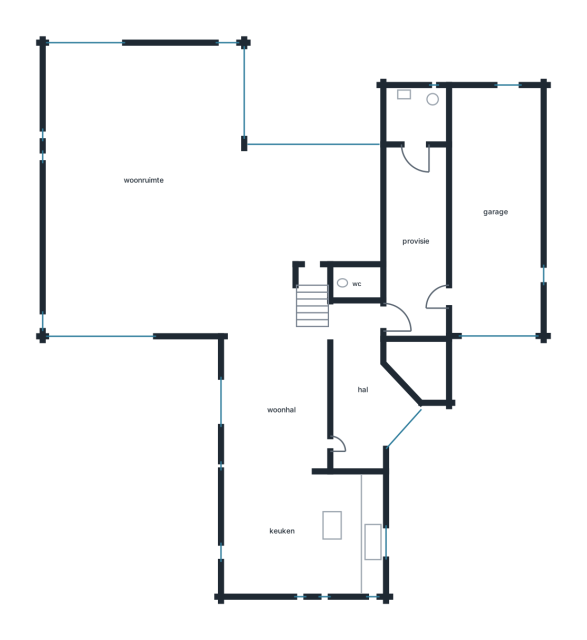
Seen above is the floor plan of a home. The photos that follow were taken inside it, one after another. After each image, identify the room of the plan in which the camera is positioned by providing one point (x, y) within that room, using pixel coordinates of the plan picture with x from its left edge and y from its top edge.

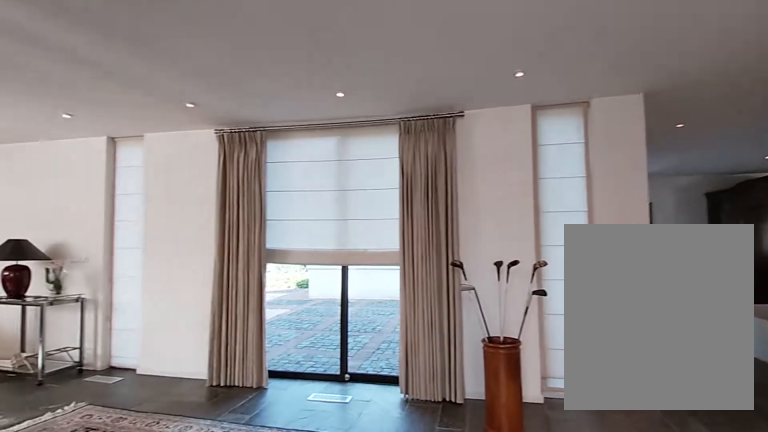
(288, 462)
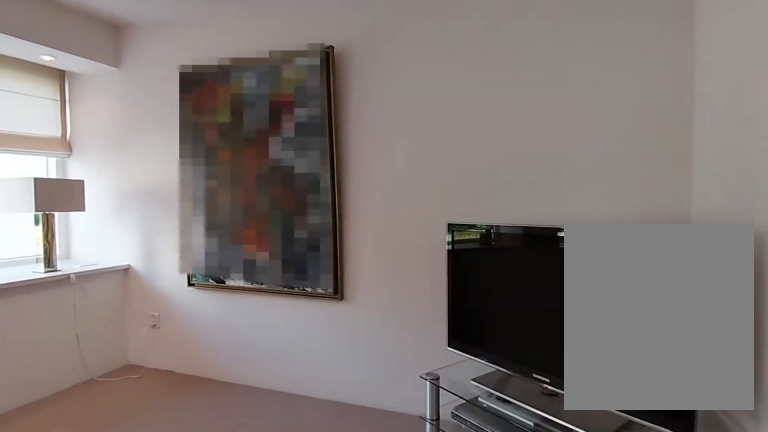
(311, 211)
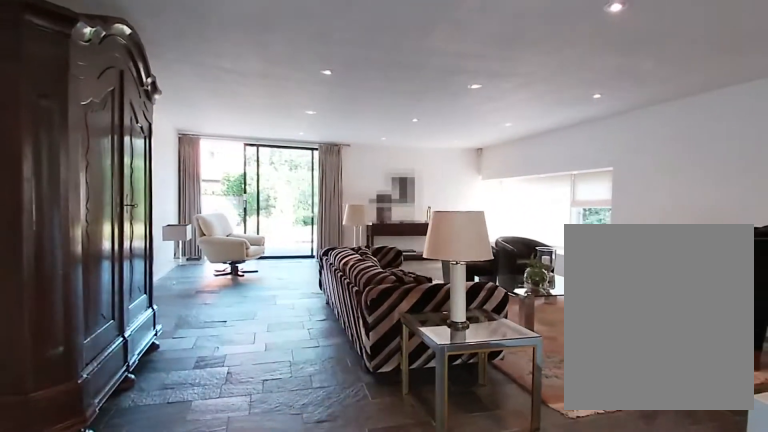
(140, 188)
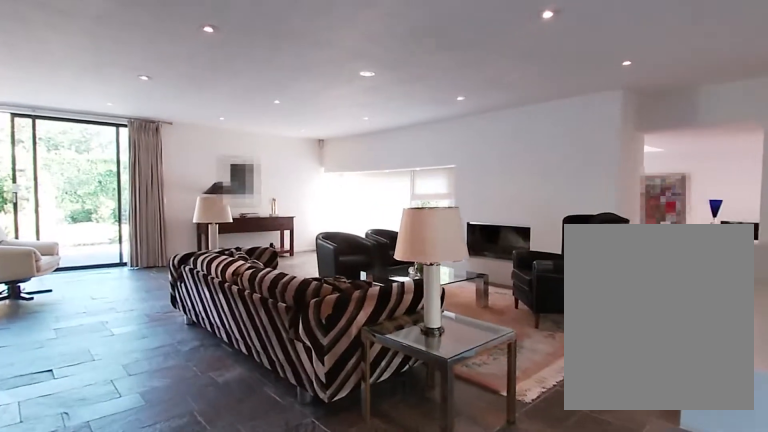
(140, 188)
